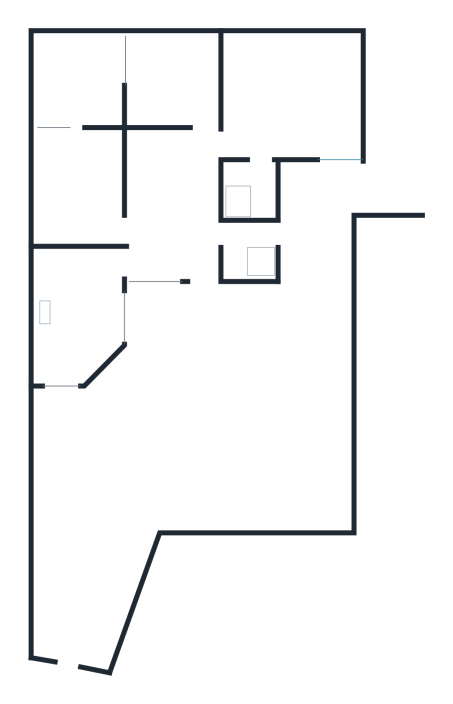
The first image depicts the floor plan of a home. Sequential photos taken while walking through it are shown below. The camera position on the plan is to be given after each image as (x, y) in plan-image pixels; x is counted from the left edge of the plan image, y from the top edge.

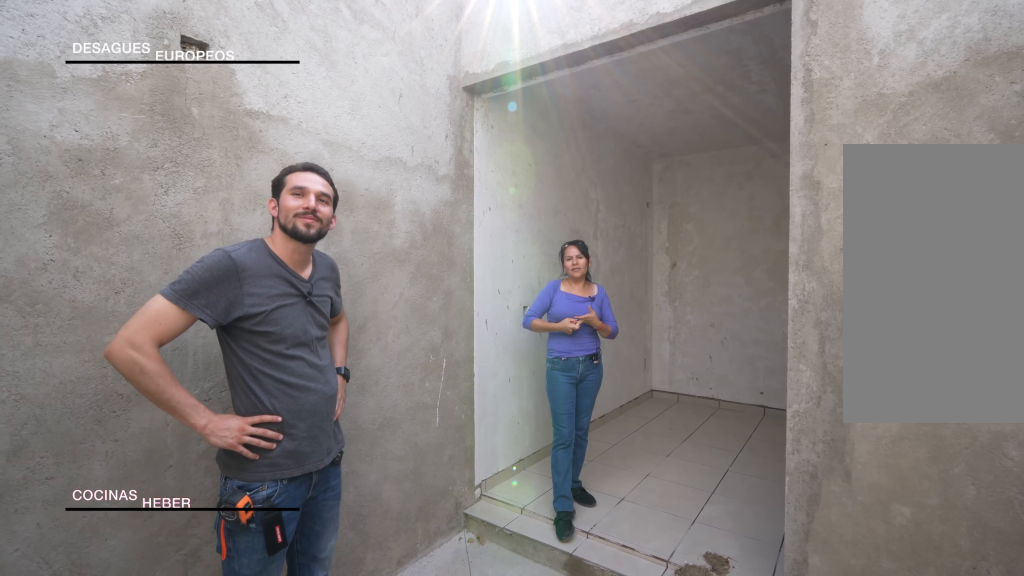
(73, 54)
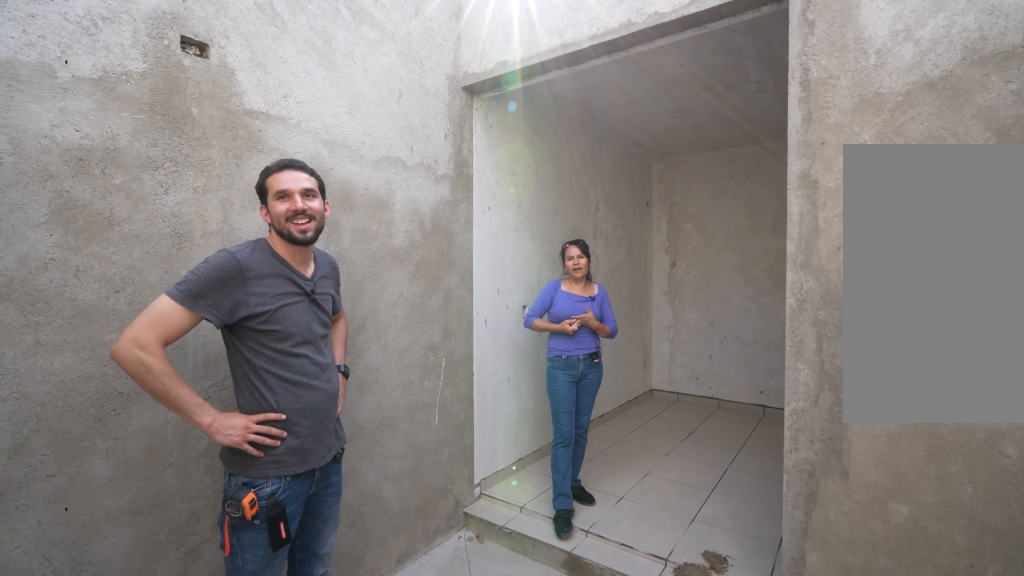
(70, 56)
